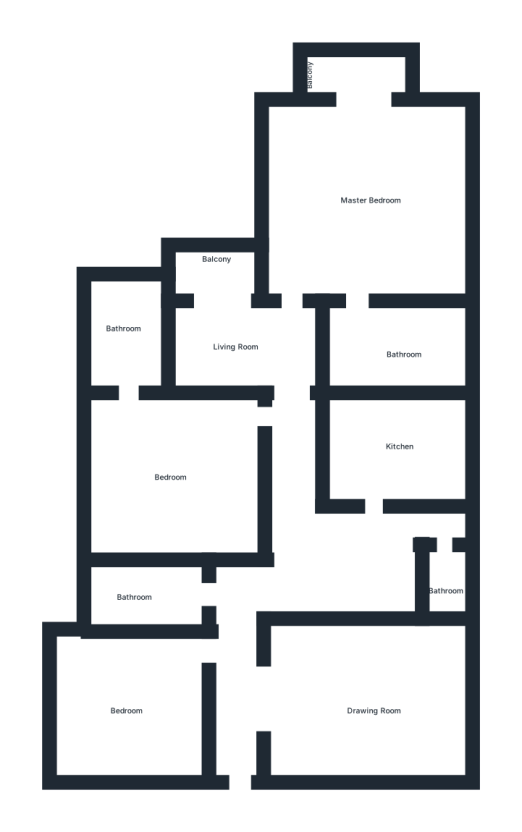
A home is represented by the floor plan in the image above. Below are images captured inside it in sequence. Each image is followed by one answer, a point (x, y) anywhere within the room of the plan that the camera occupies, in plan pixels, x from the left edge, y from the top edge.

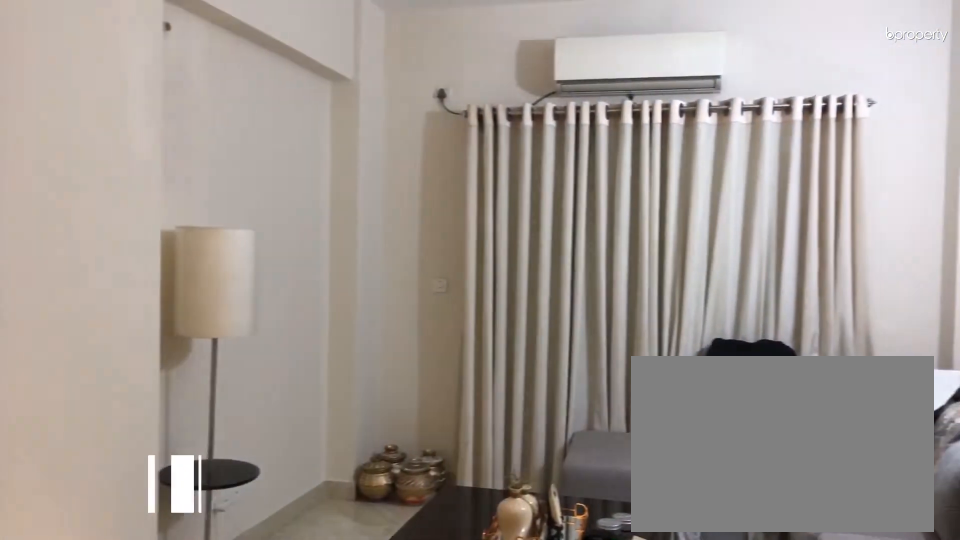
(360, 699)
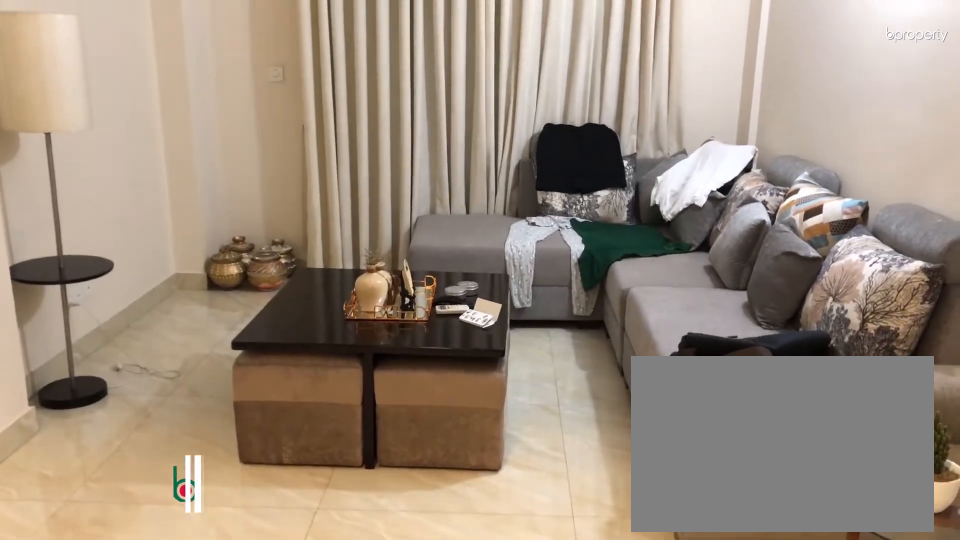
(360, 699)
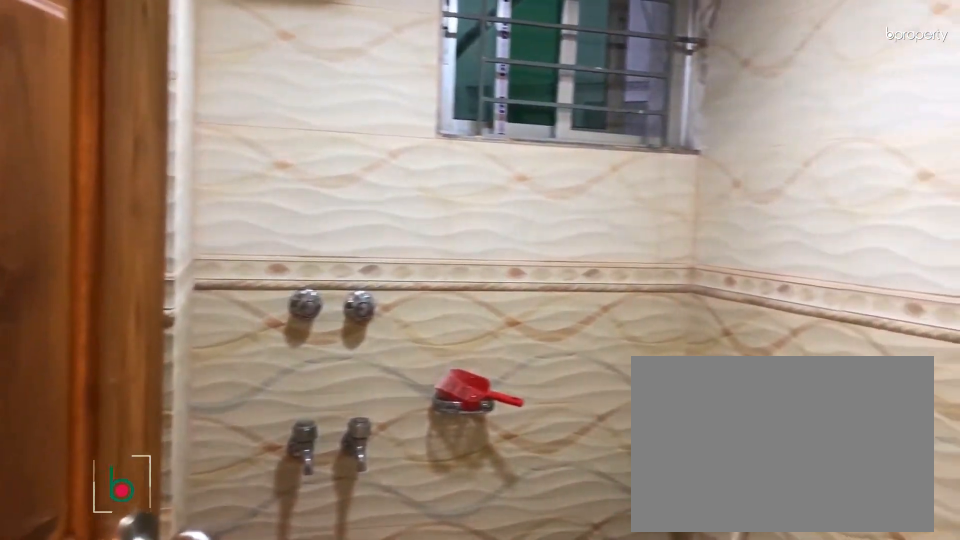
(138, 599)
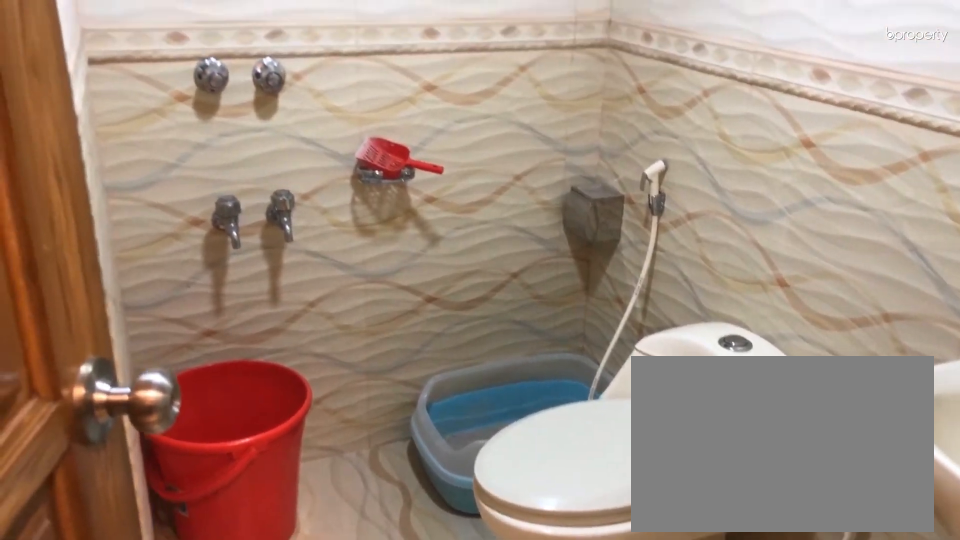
(138, 599)
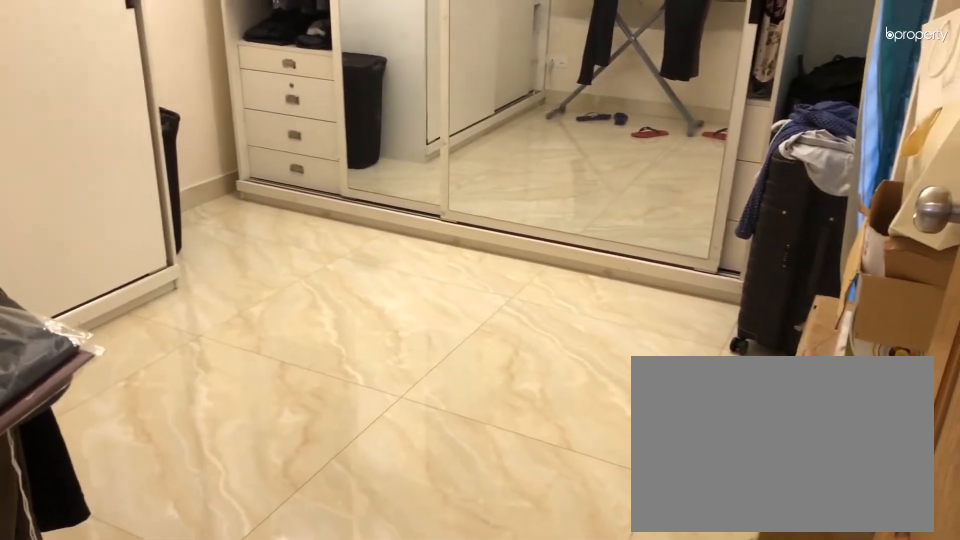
(142, 698)
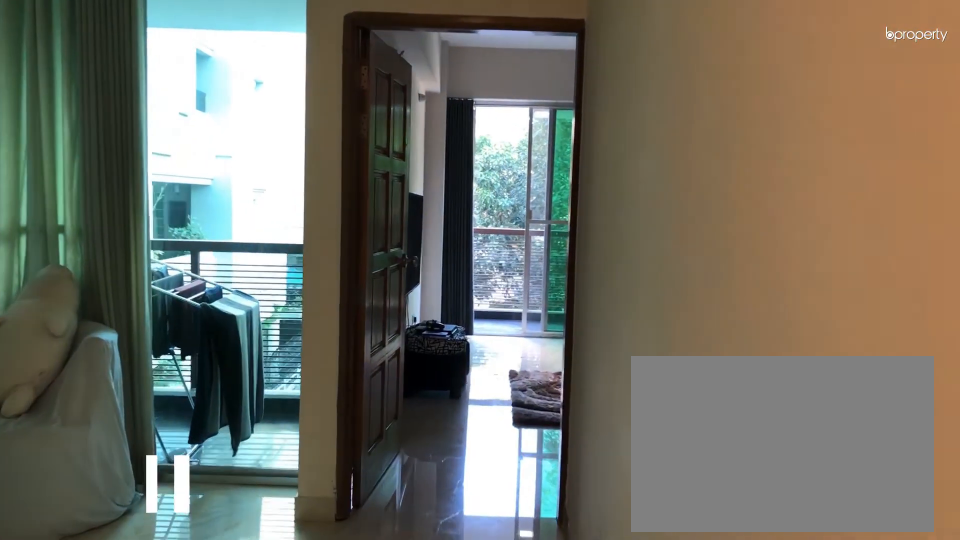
(225, 338)
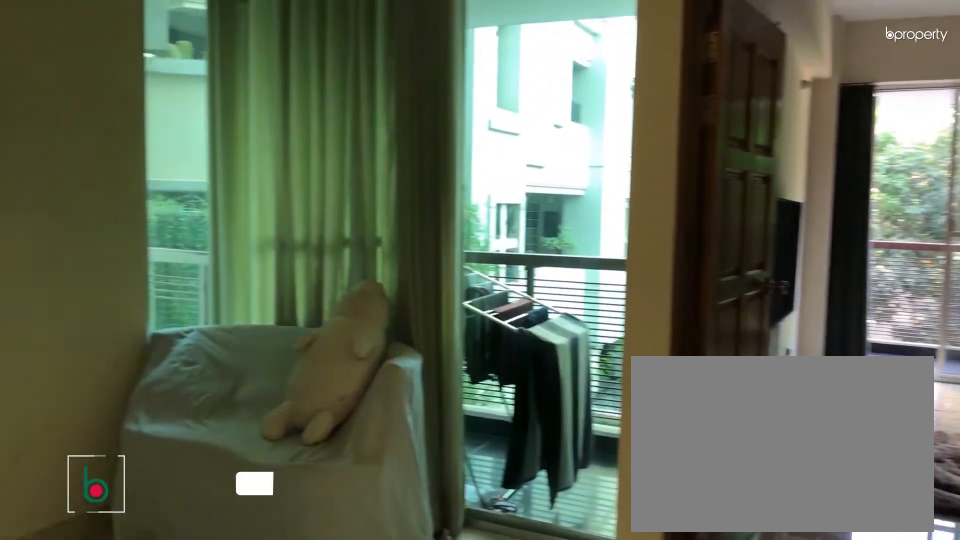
(225, 338)
